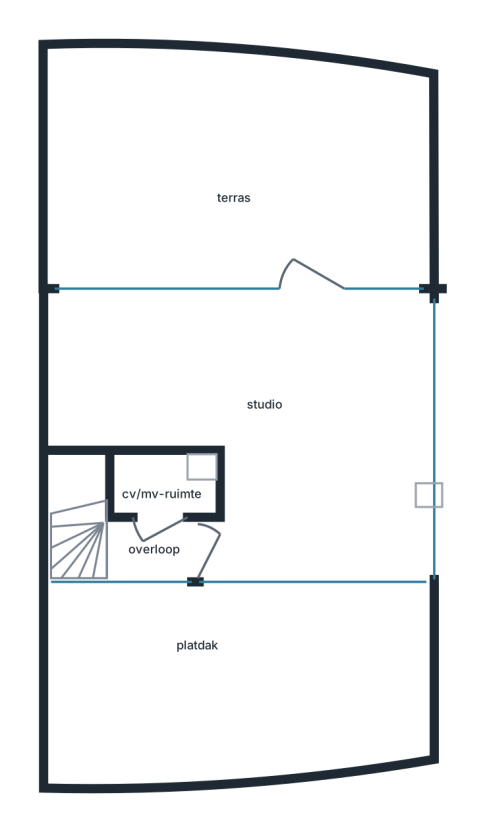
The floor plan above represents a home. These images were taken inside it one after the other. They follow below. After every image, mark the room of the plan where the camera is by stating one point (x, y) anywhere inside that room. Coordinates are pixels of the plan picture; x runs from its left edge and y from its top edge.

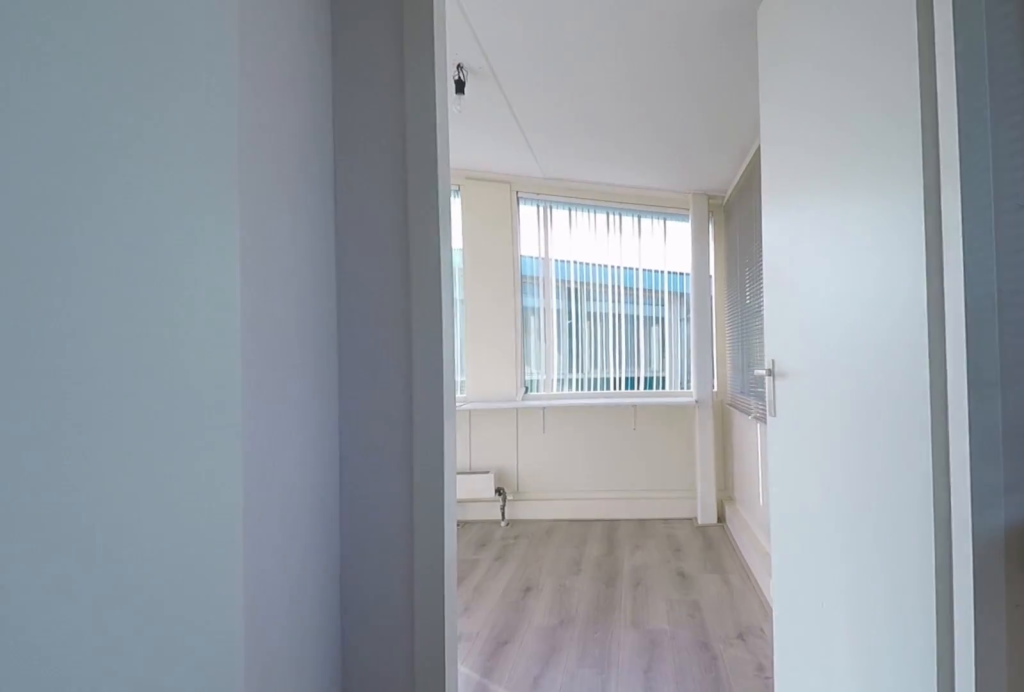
(161, 540)
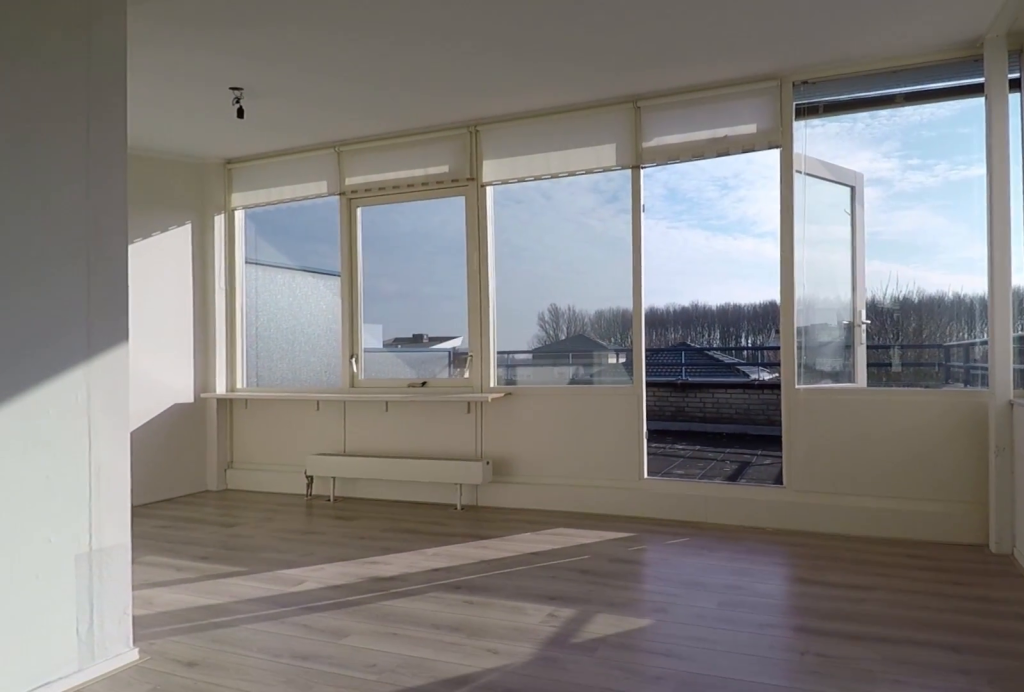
(265, 419)
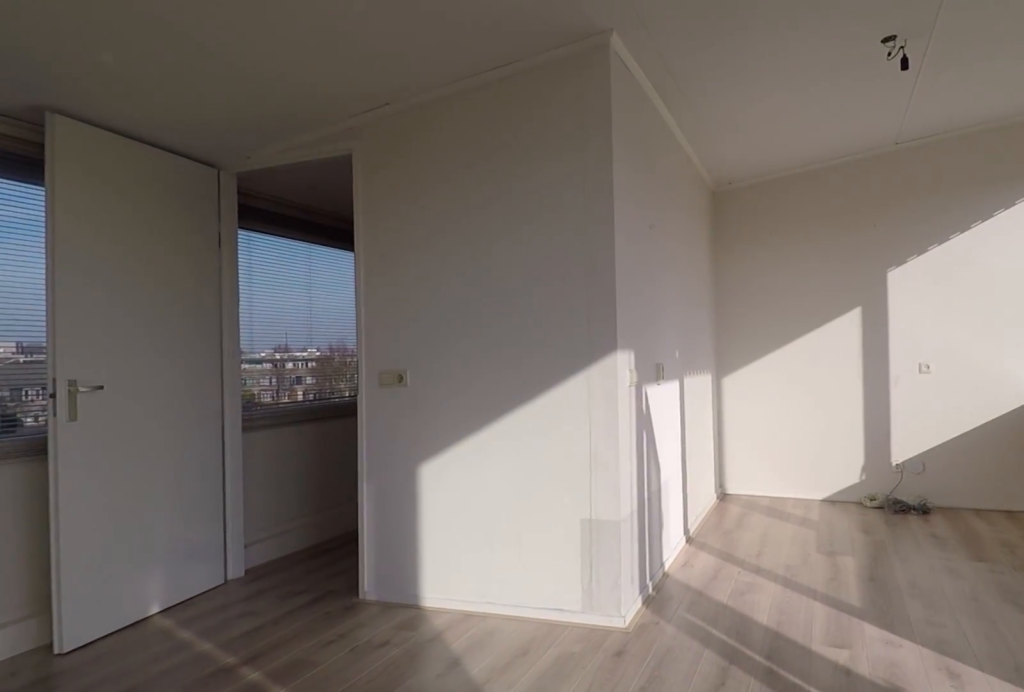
(265, 419)
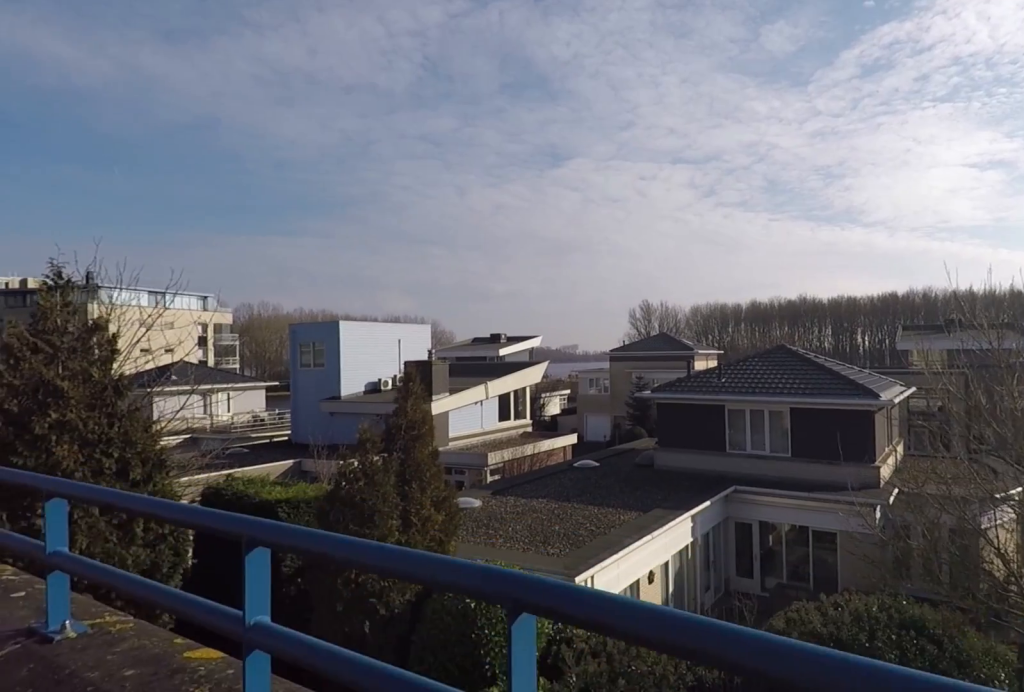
(234, 170)
